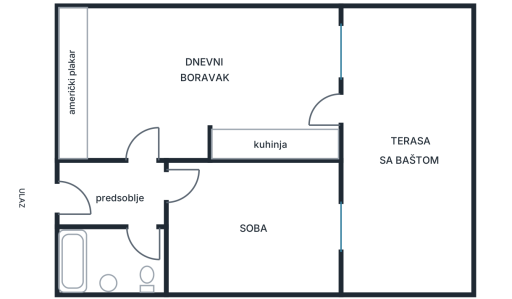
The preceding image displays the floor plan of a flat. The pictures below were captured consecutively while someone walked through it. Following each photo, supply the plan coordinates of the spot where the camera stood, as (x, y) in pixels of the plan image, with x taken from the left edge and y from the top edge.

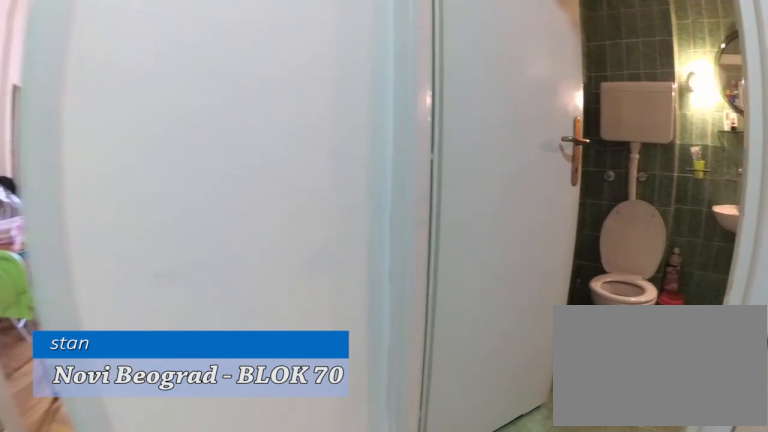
(110, 192)
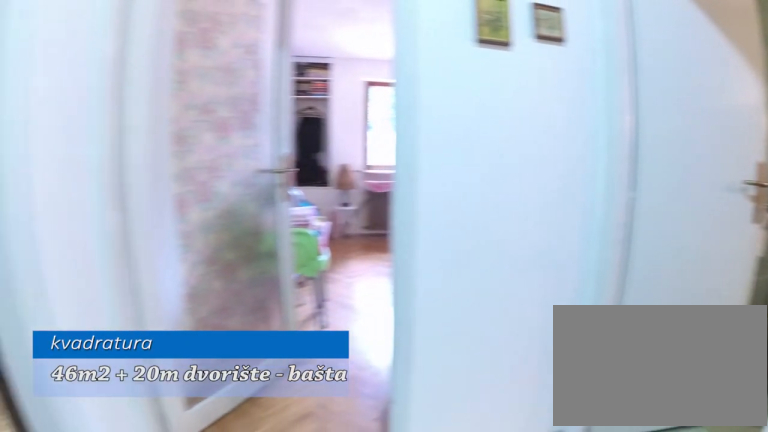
(121, 198)
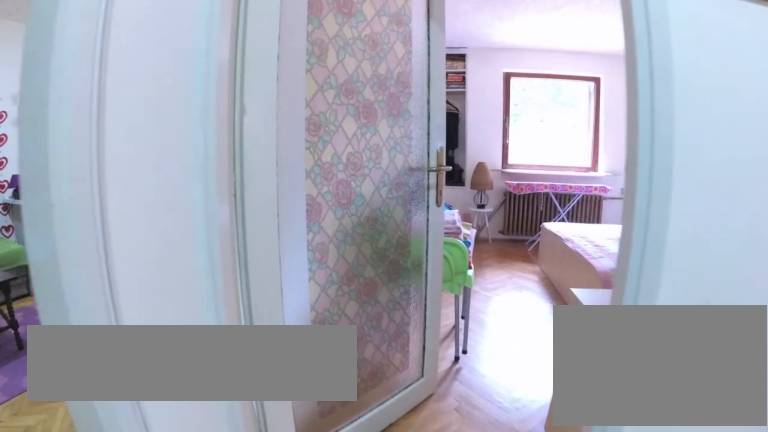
(124, 192)
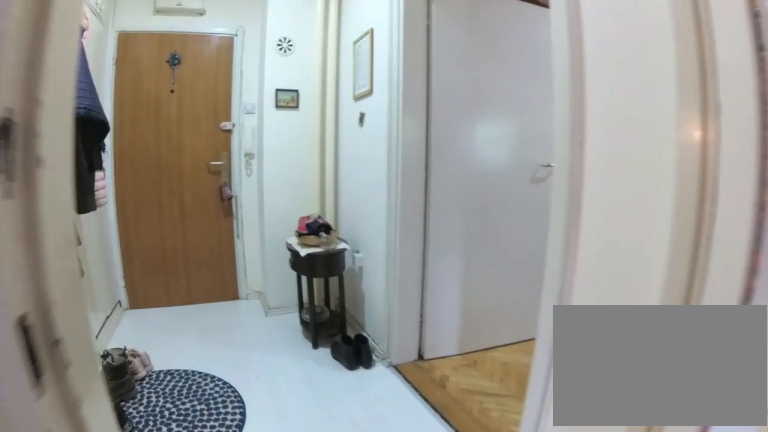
(195, 189)
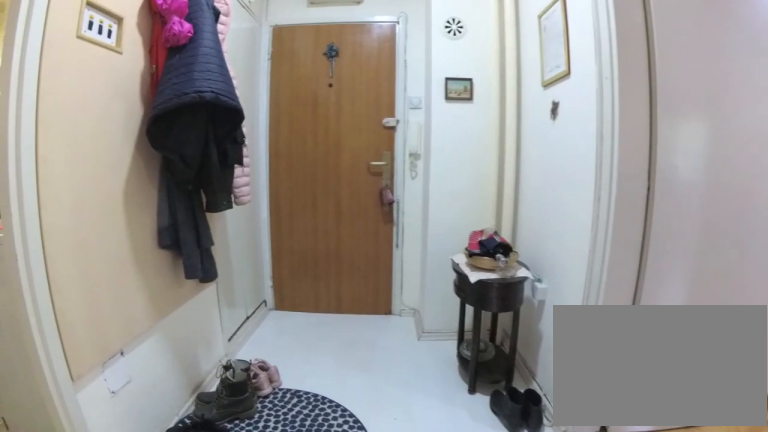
(177, 188)
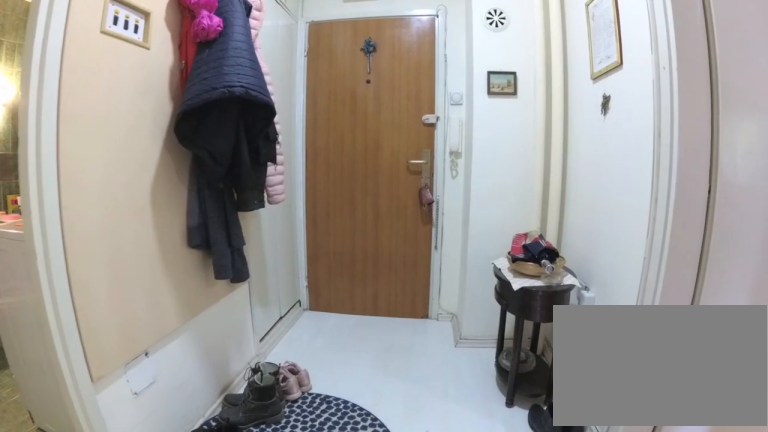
(170, 189)
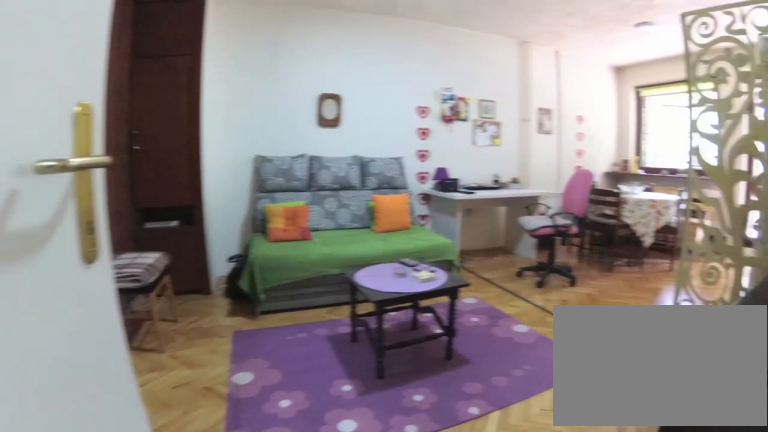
(146, 181)
